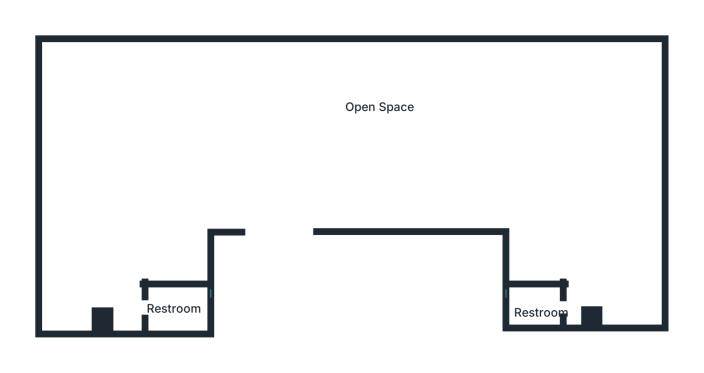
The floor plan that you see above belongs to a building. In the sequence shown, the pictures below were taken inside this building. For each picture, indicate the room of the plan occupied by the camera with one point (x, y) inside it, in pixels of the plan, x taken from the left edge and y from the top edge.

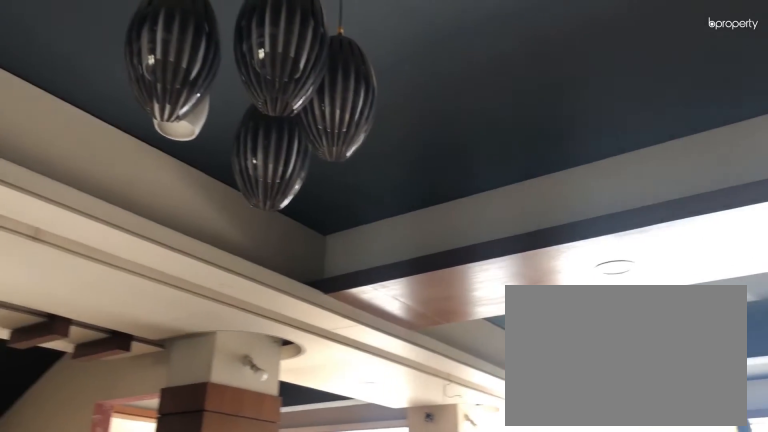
(373, 120)
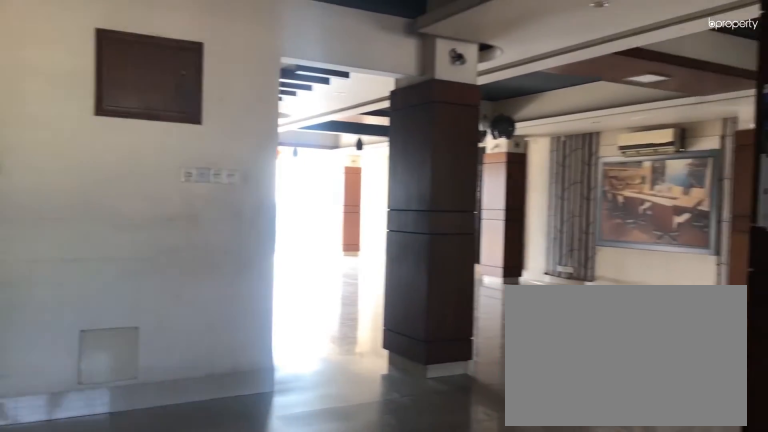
(373, 120)
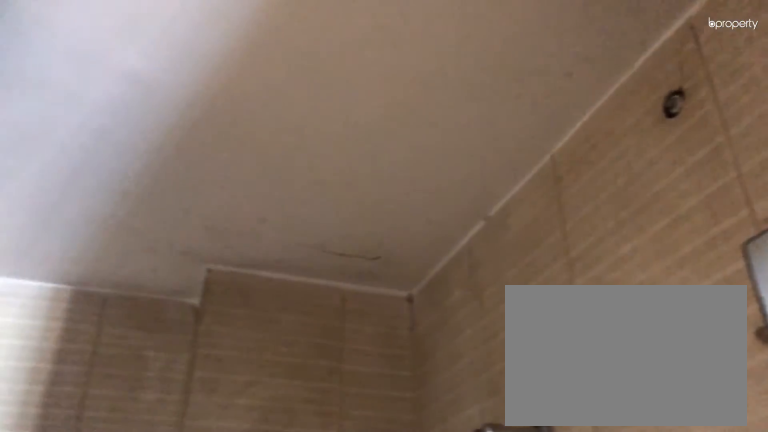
(177, 311)
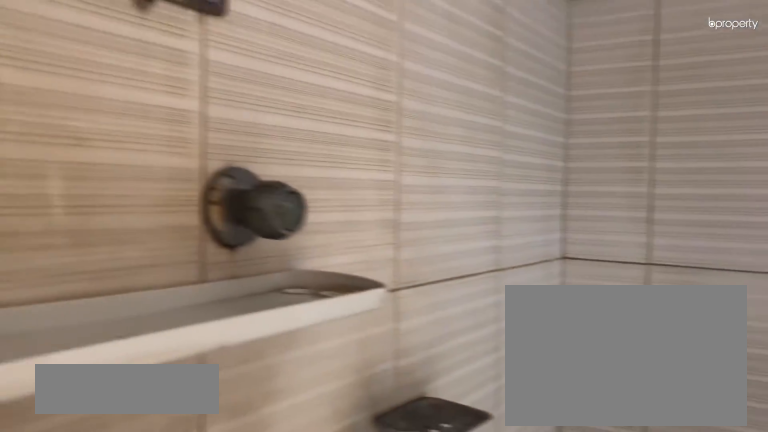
(541, 310)
